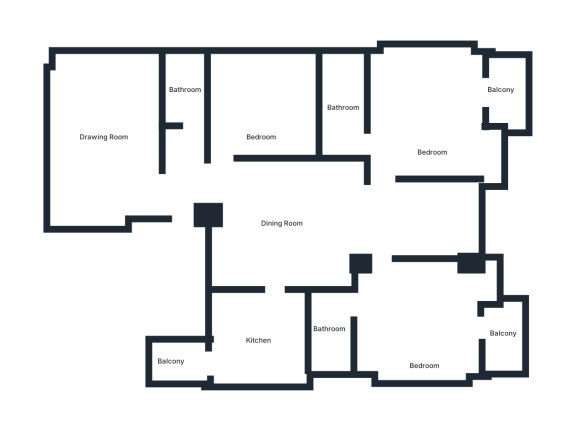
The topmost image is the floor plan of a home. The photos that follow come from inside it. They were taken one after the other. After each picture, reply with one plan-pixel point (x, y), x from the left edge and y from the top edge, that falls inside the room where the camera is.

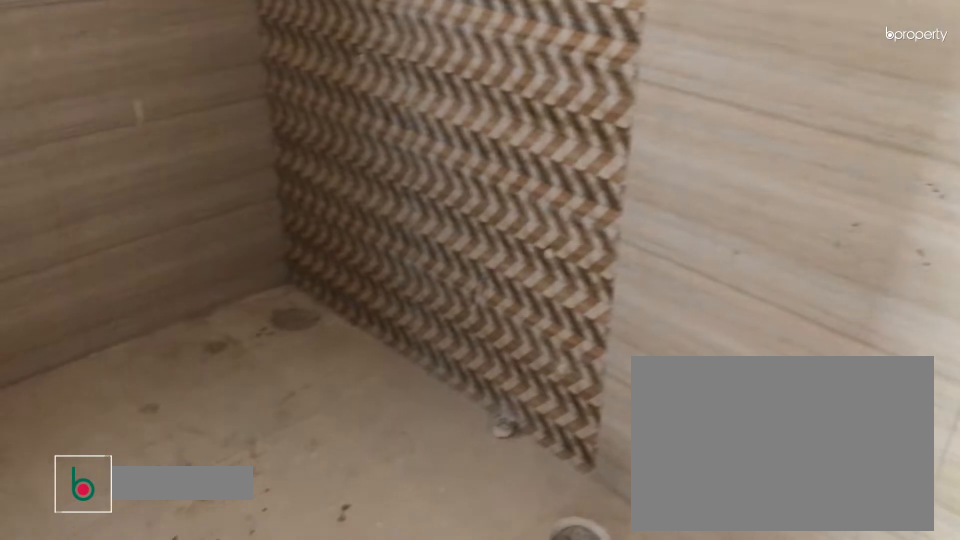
(330, 344)
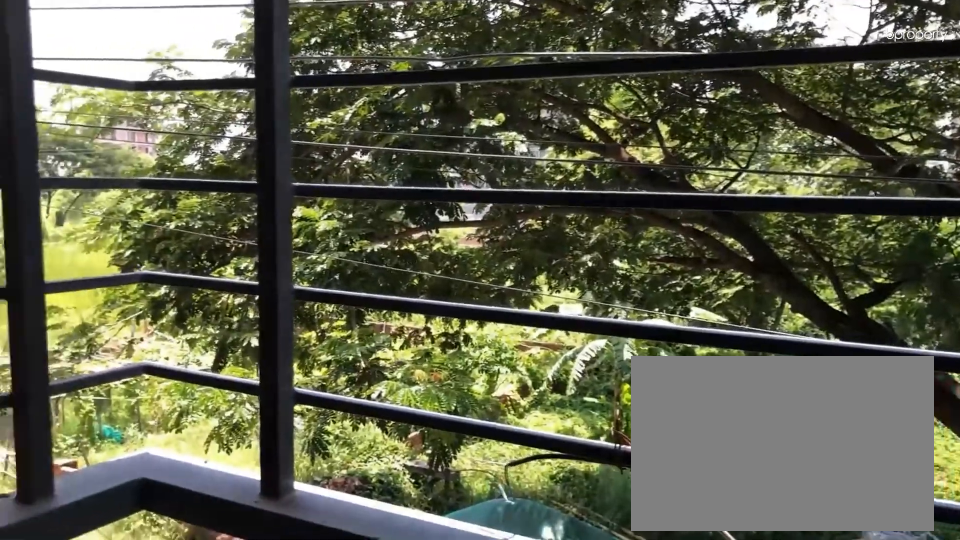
(502, 342)
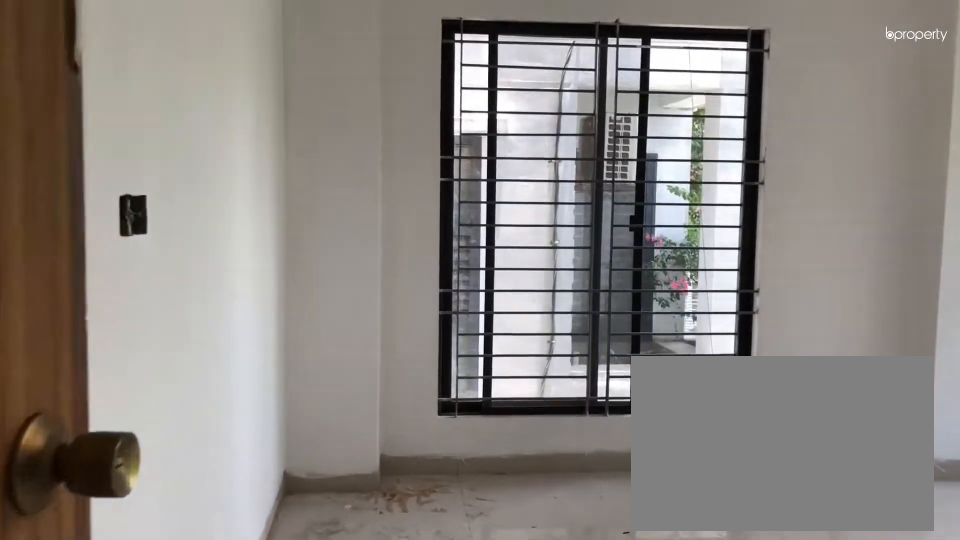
(431, 126)
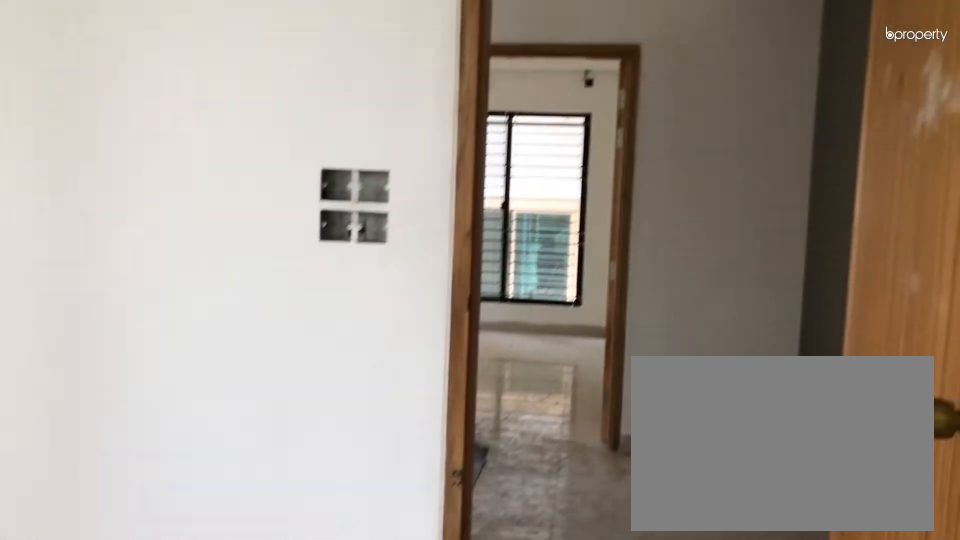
(431, 126)
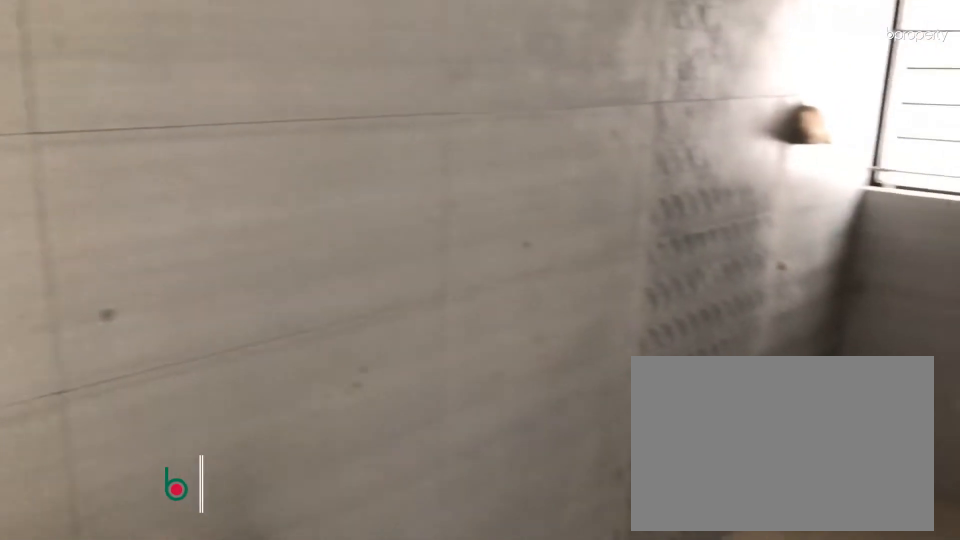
(344, 115)
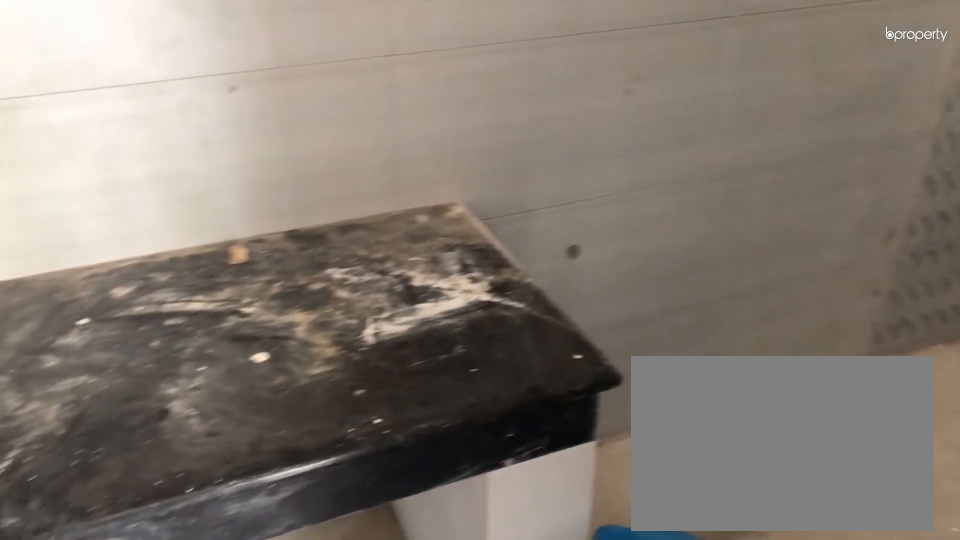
(344, 115)
